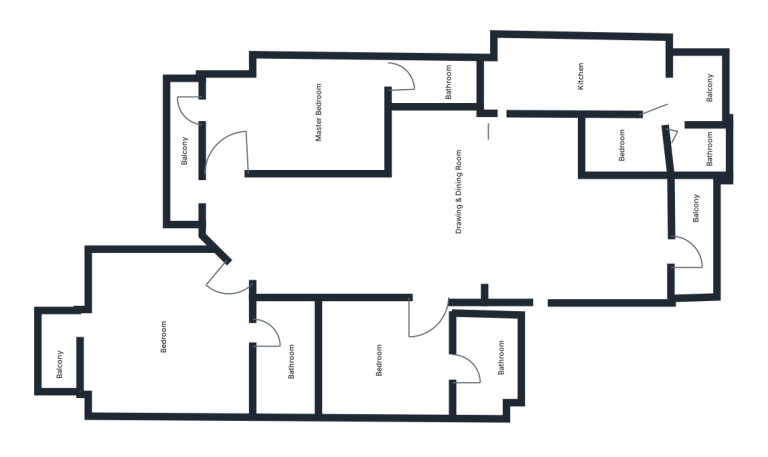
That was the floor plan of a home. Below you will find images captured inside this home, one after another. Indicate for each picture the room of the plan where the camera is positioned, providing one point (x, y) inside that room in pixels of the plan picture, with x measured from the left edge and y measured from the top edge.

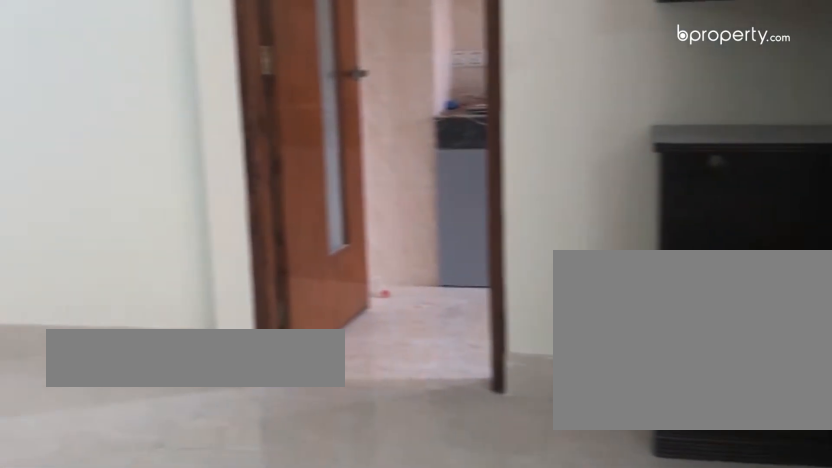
(485, 207)
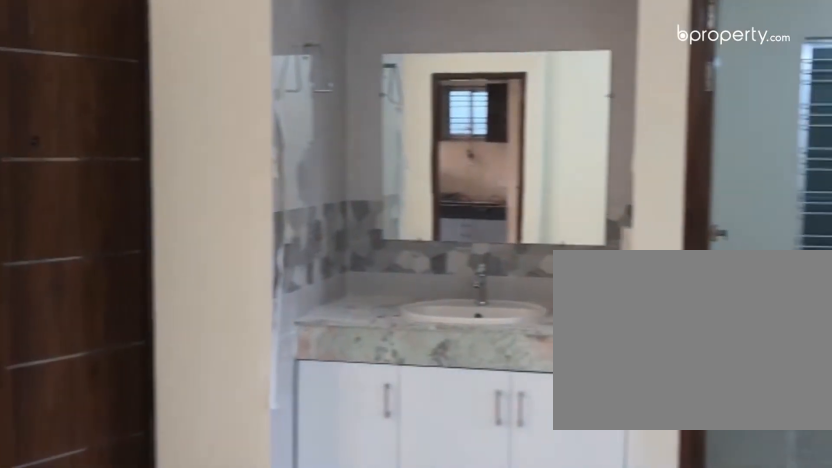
(485, 207)
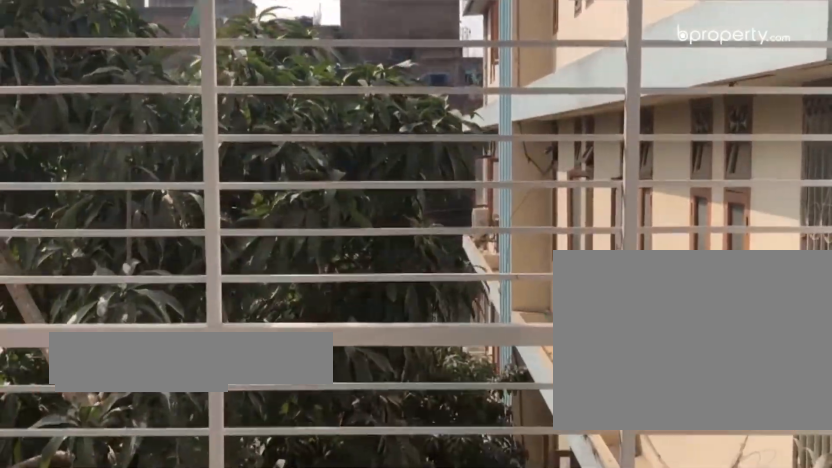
(699, 234)
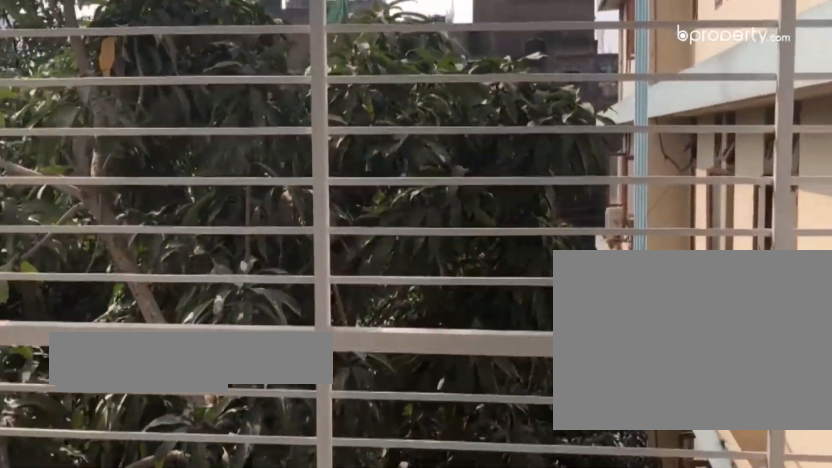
(699, 234)
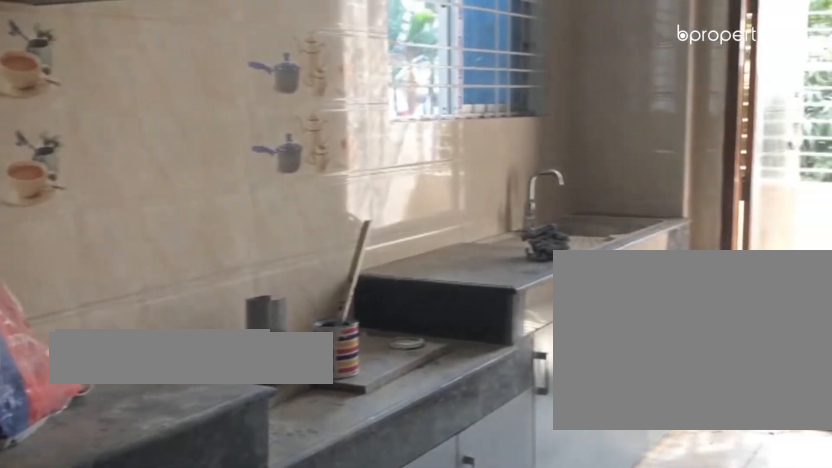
(546, 76)
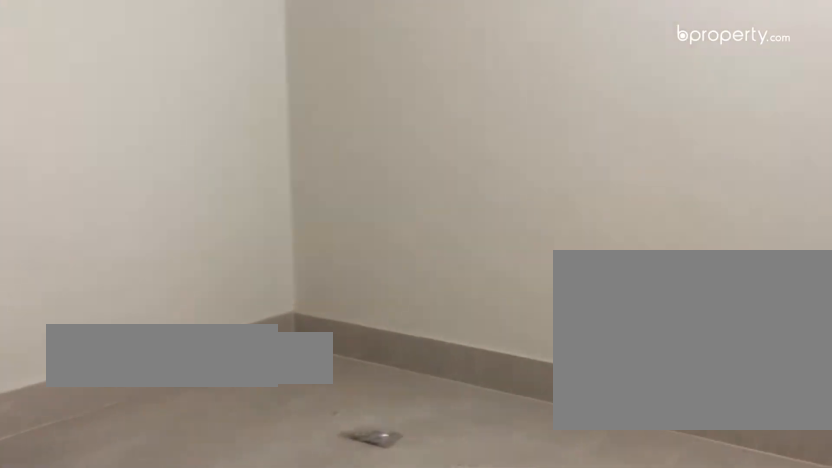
(405, 359)
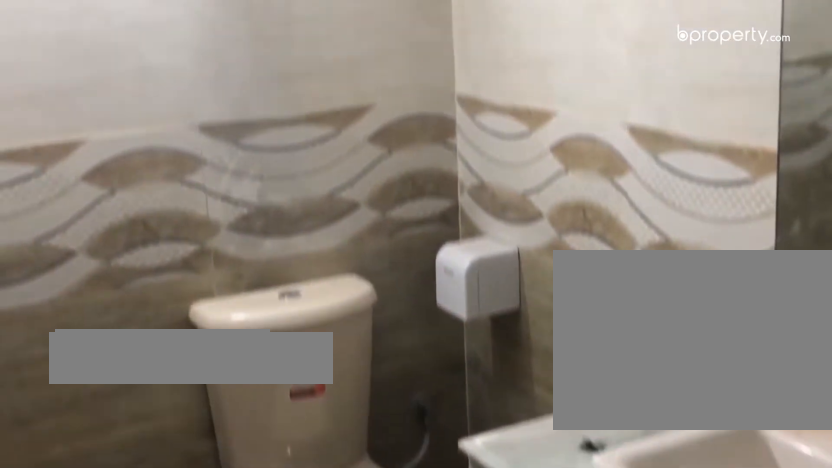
(485, 363)
